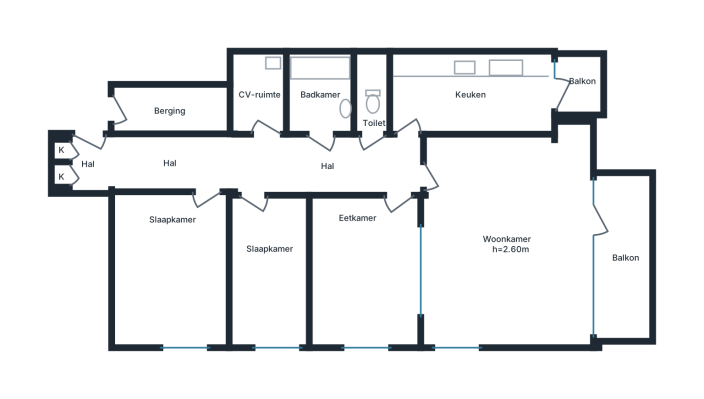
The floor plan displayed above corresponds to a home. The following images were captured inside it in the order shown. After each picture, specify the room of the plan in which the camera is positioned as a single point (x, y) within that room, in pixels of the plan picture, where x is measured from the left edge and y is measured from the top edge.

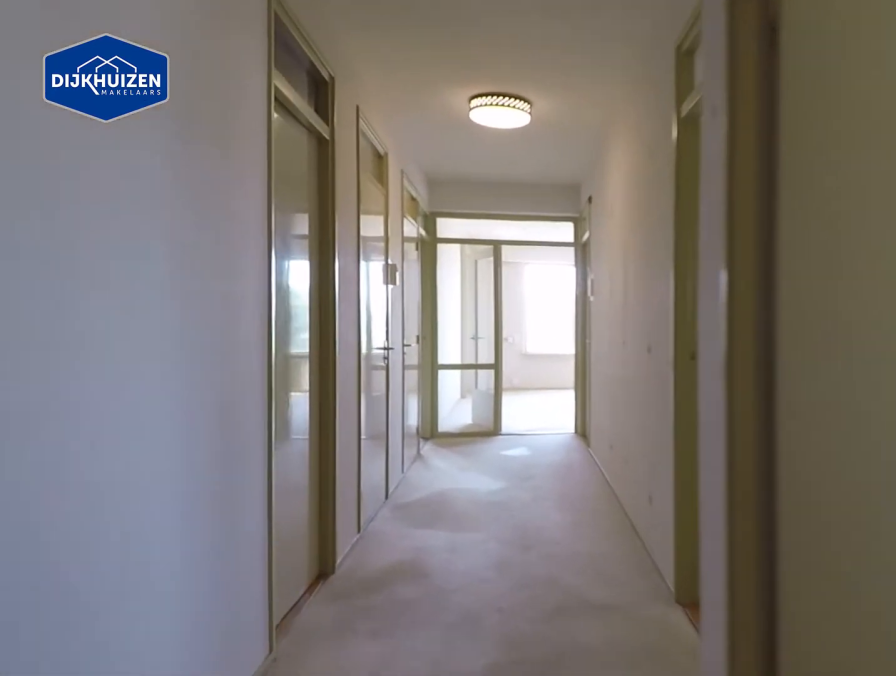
(255, 164)
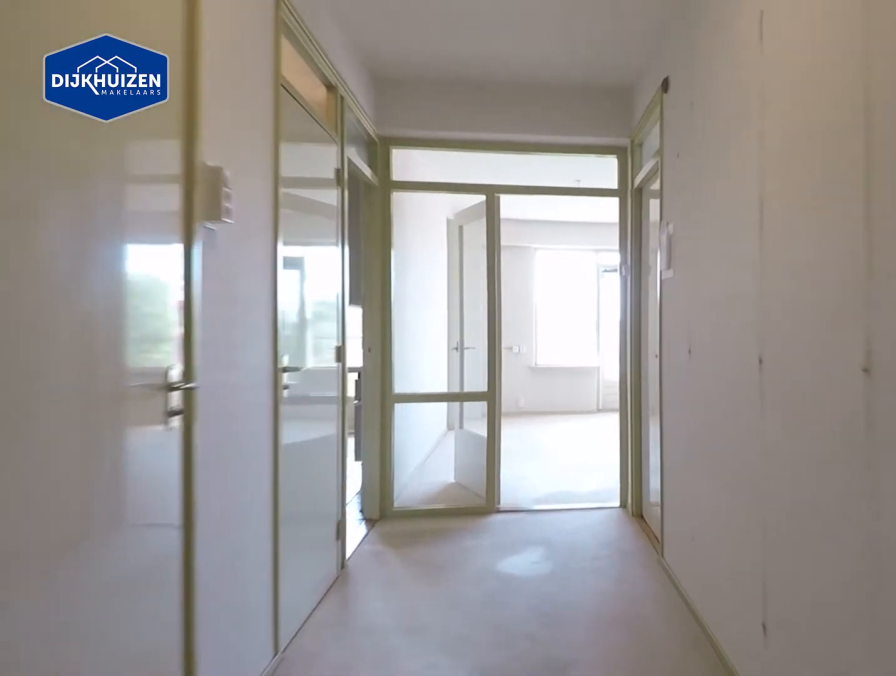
(255, 164)
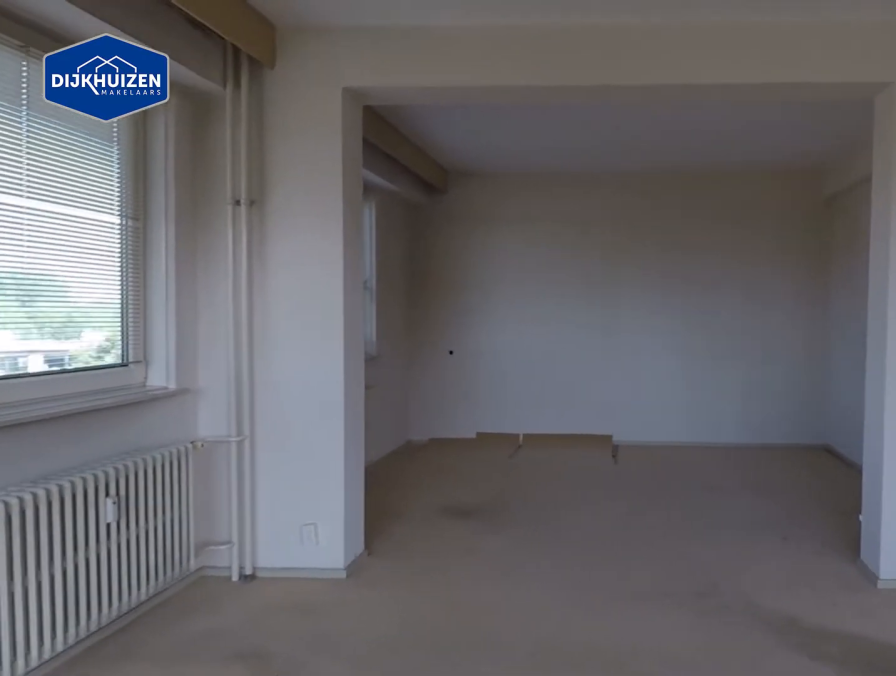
(507, 240)
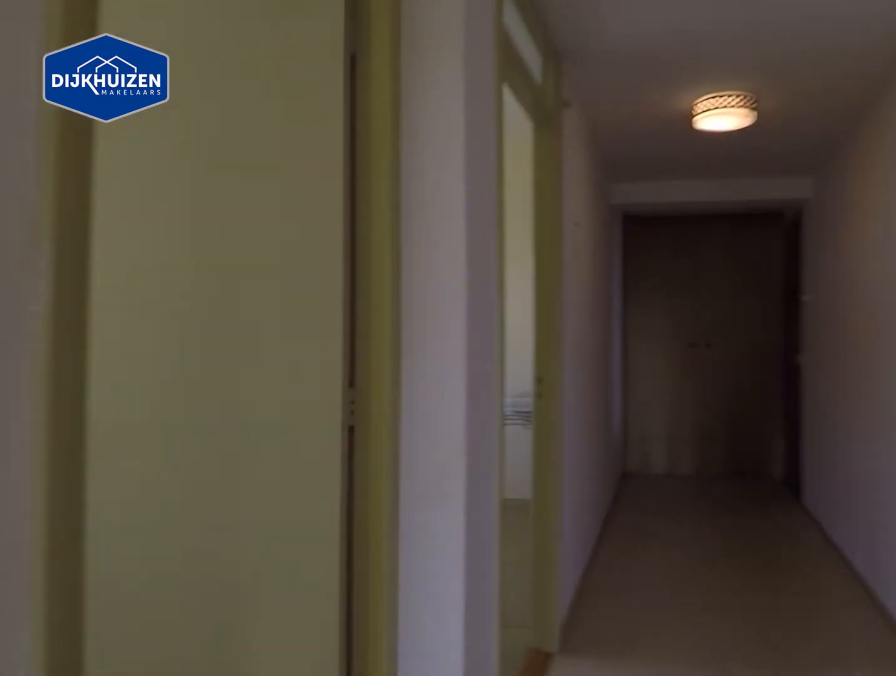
(255, 164)
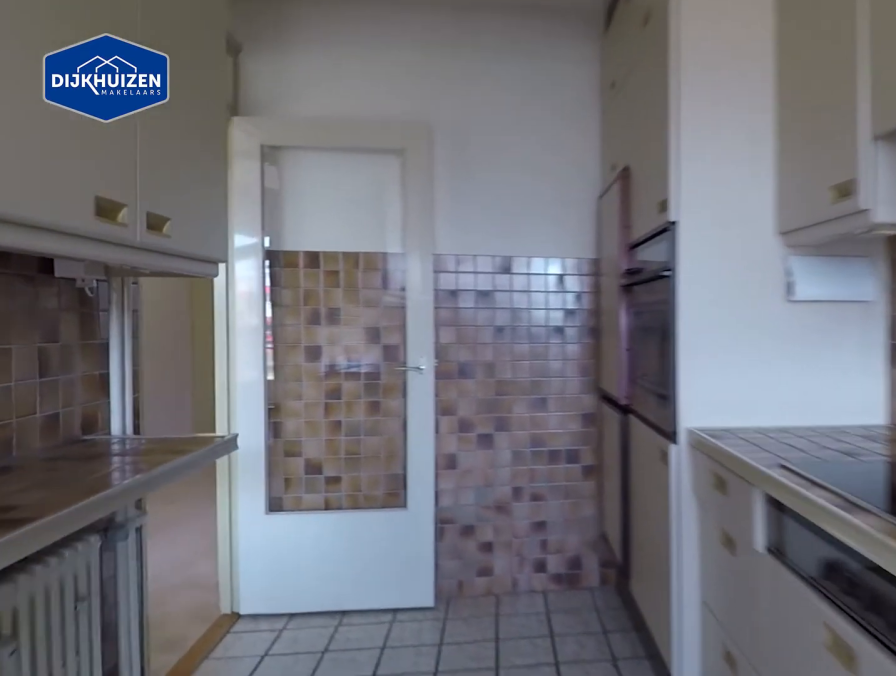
(471, 93)
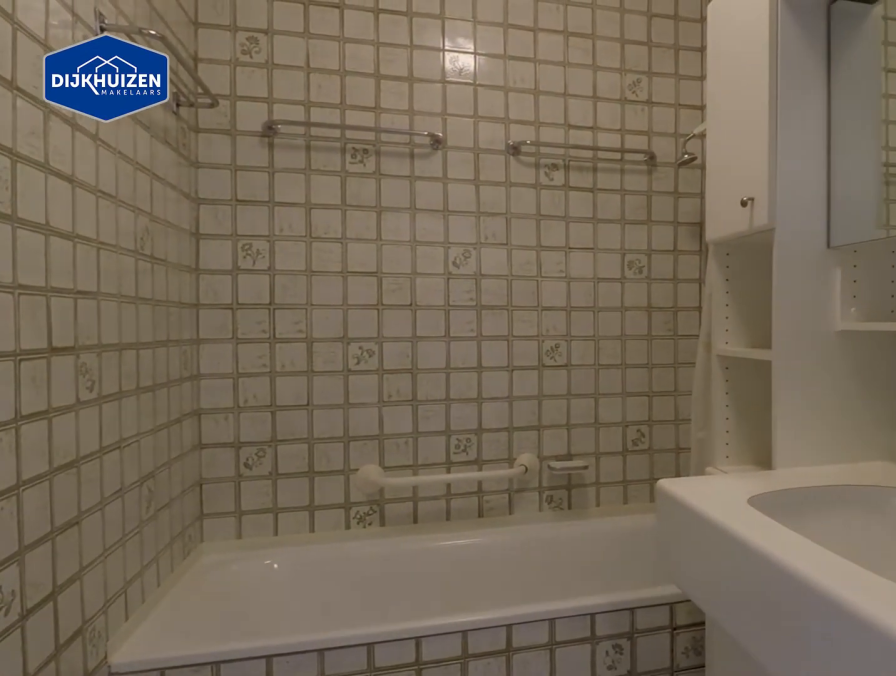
(321, 92)
